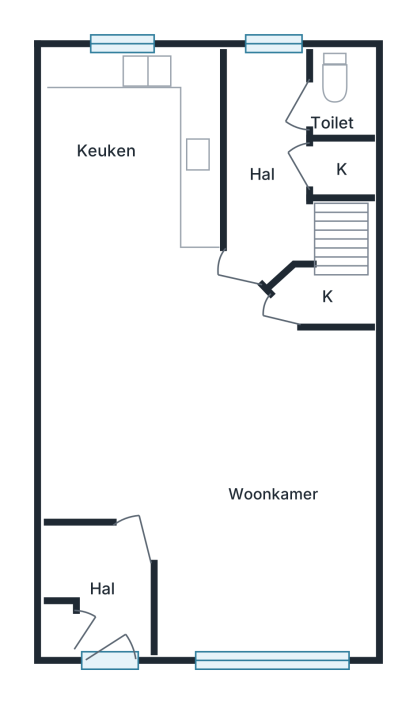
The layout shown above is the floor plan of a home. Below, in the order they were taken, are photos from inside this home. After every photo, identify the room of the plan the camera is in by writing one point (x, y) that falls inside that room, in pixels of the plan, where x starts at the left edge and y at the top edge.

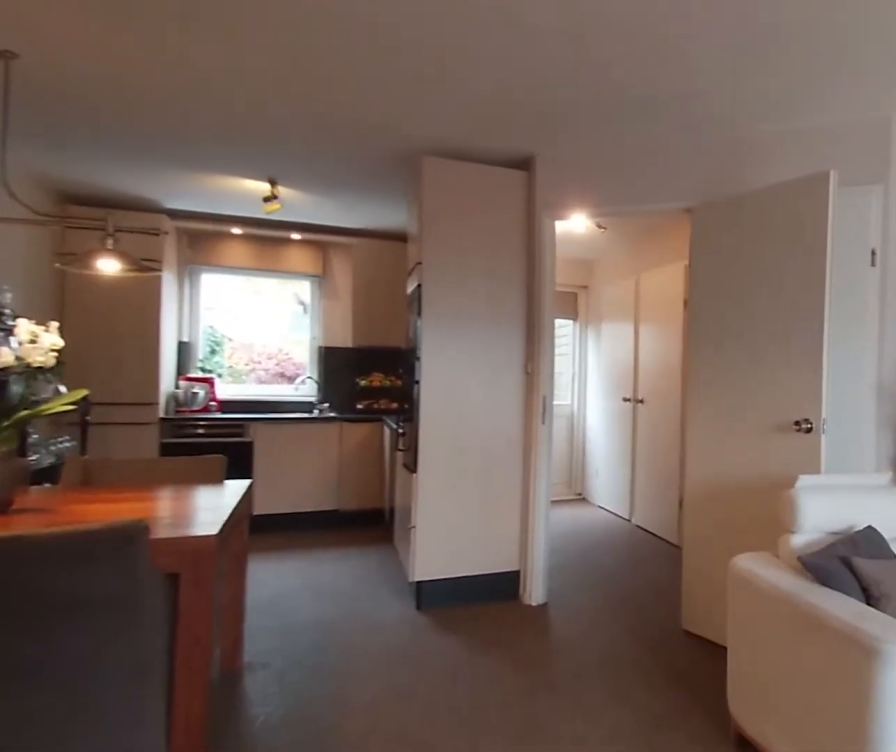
(215, 446)
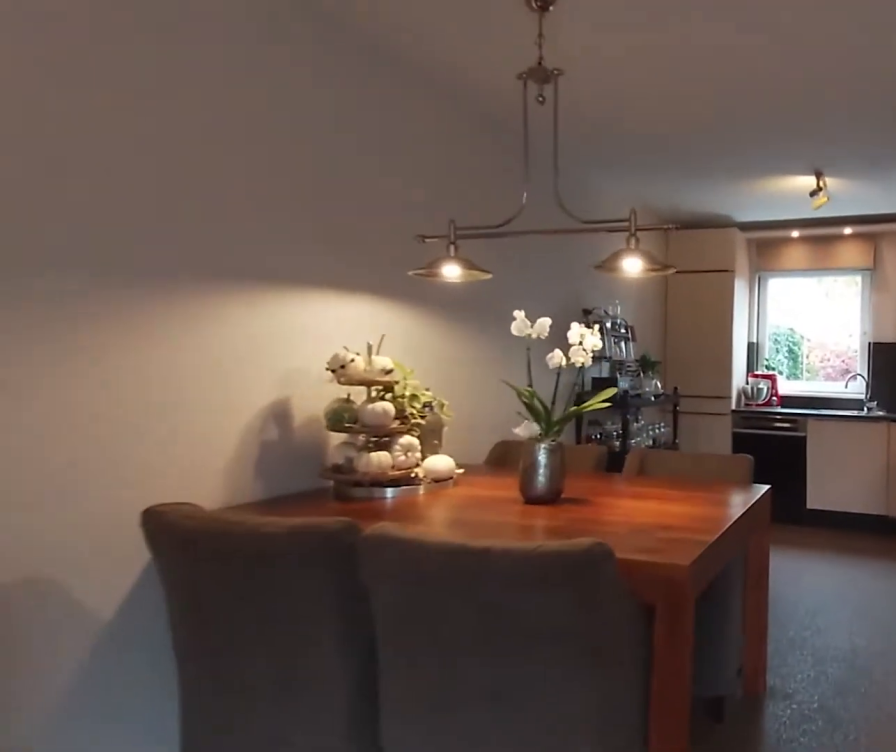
(215, 446)
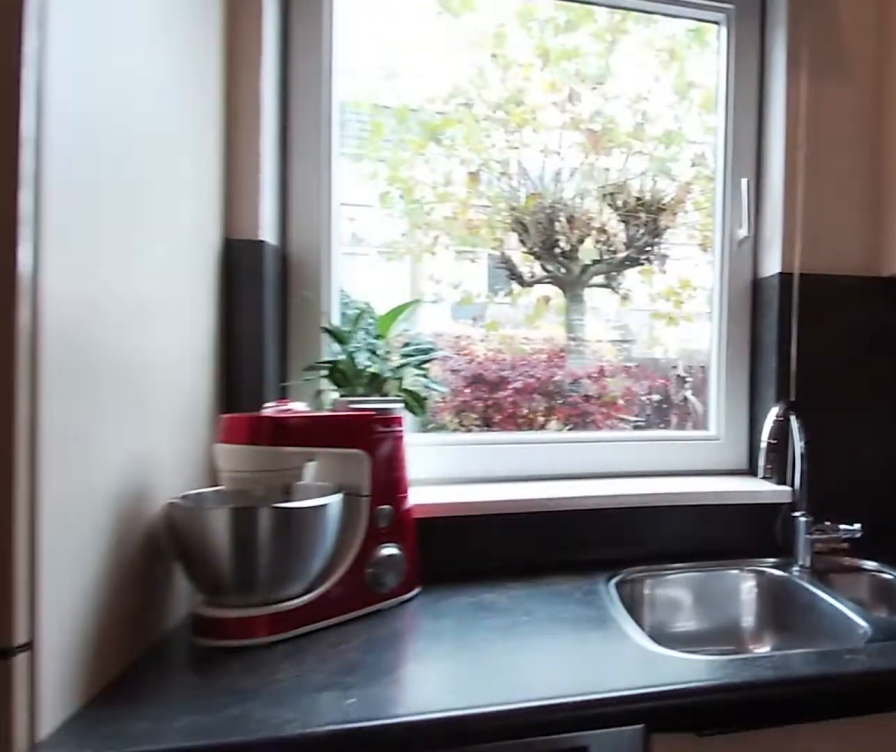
(131, 149)
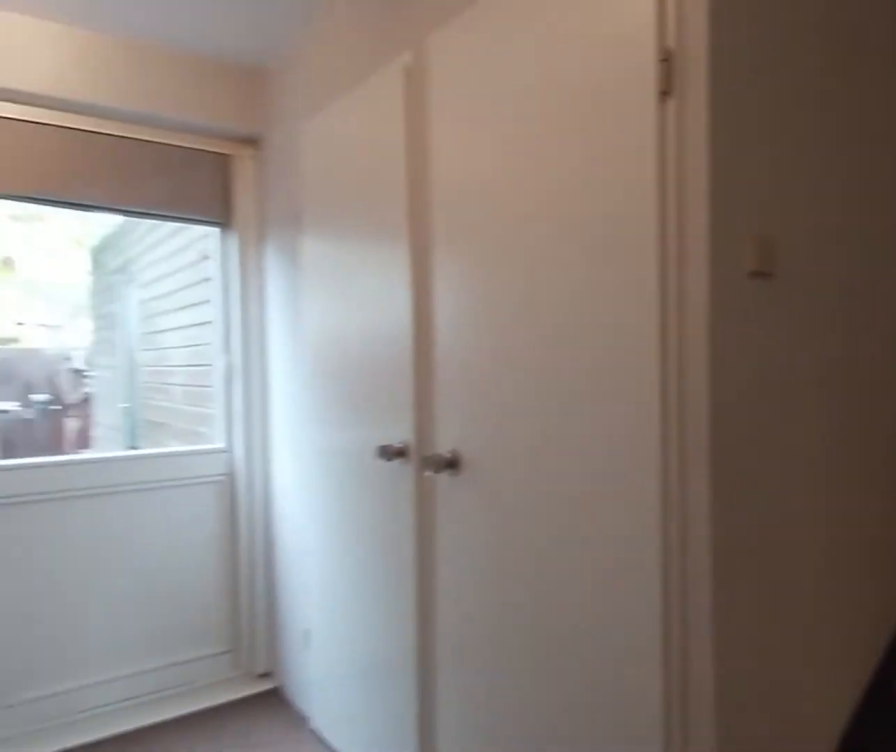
(269, 161)
